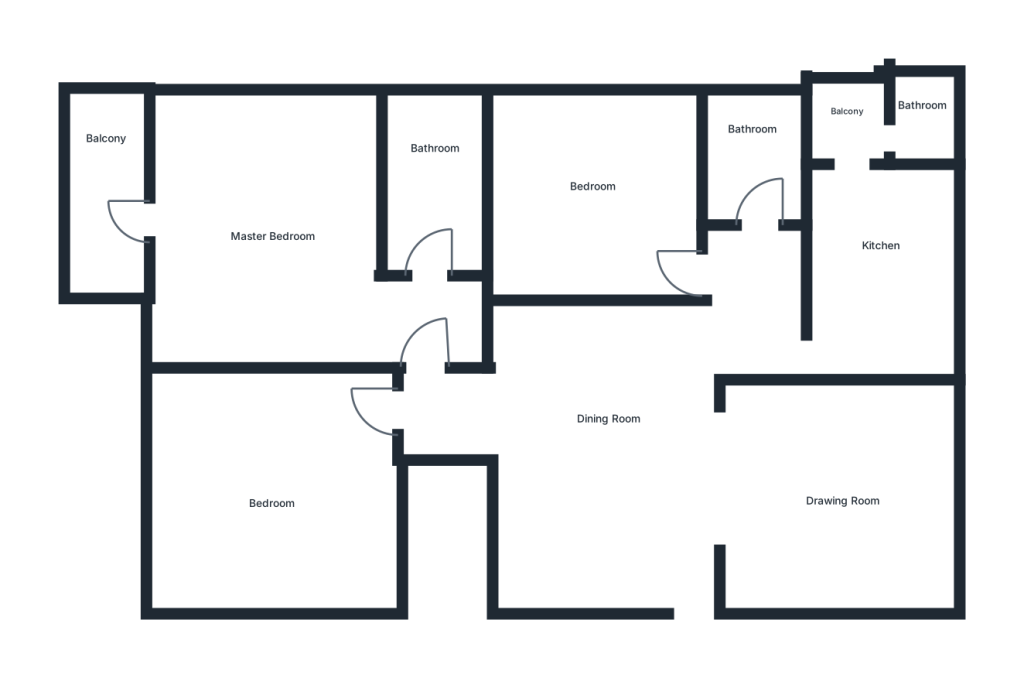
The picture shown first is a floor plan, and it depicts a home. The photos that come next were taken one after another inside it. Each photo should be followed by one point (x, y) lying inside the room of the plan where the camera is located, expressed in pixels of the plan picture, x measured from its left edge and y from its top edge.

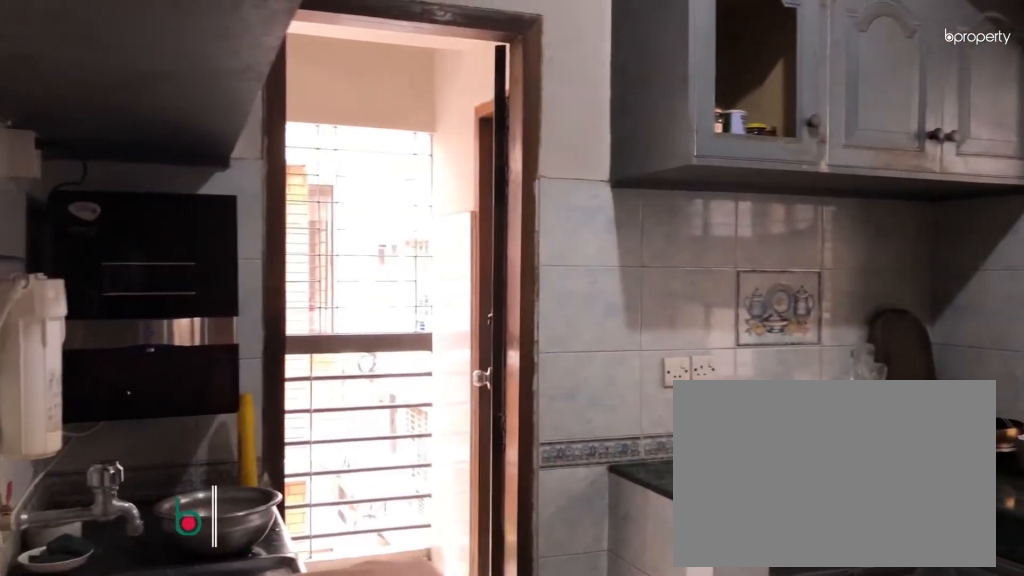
(895, 262)
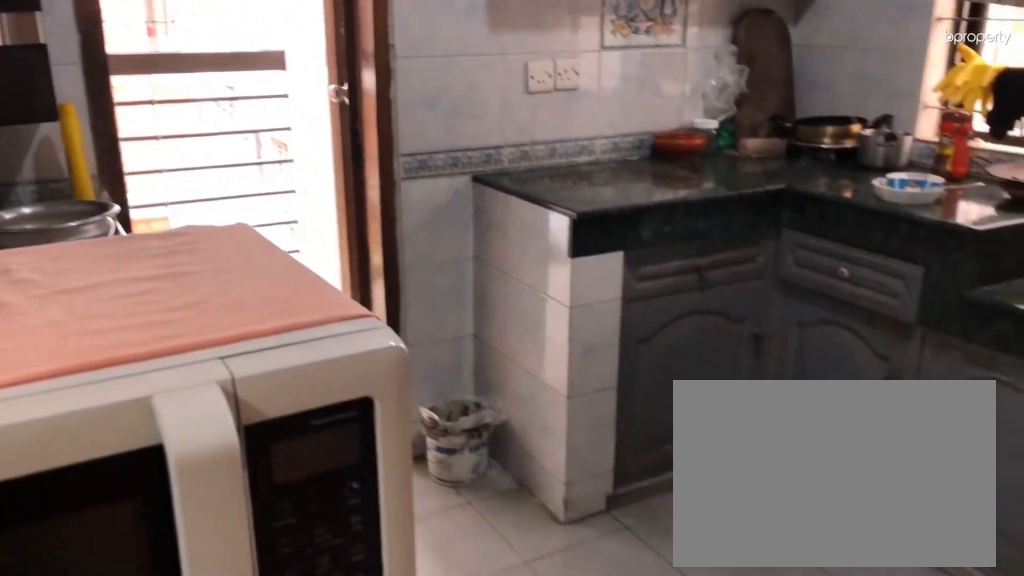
(895, 262)
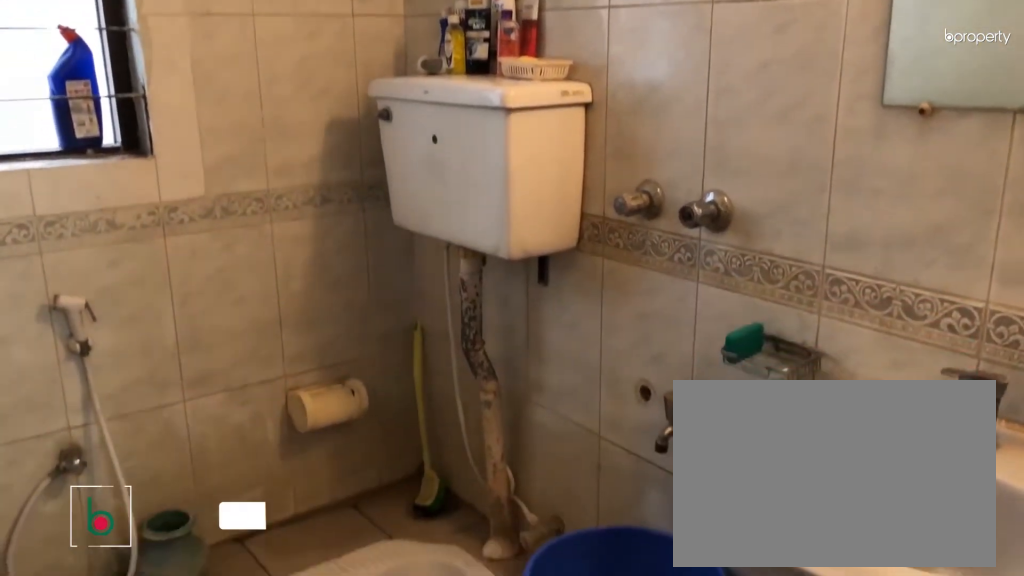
(748, 167)
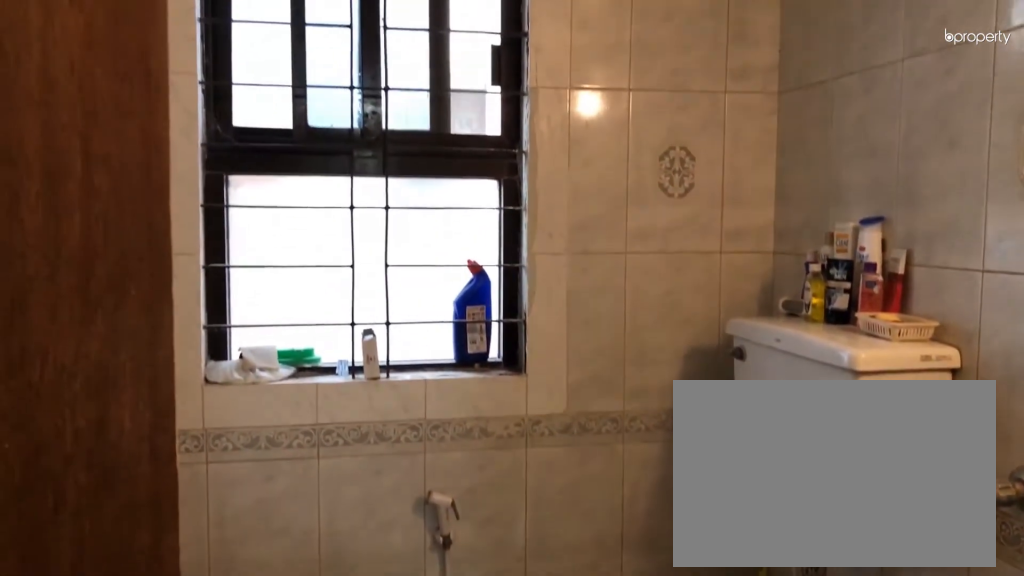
(748, 167)
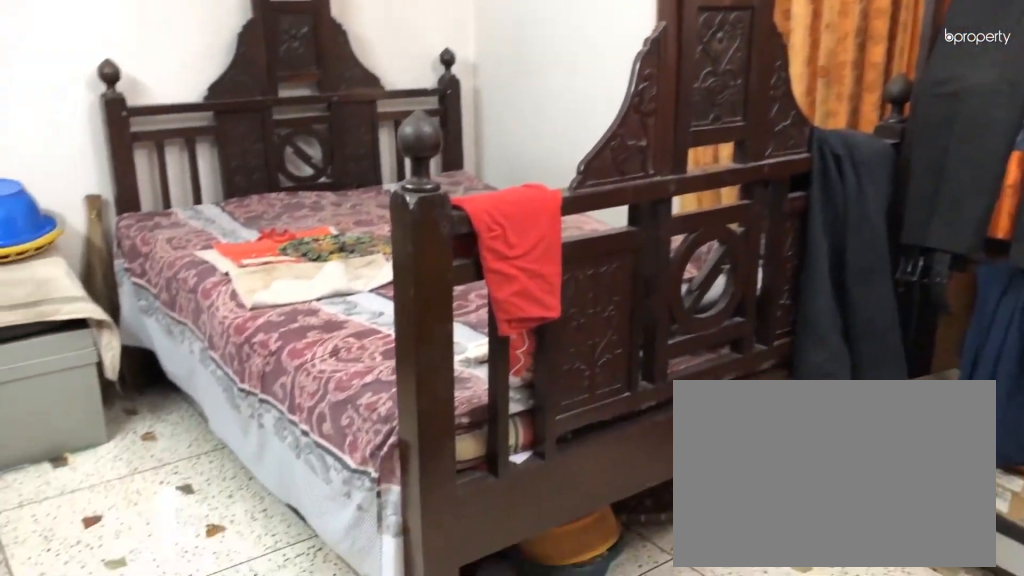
(579, 204)
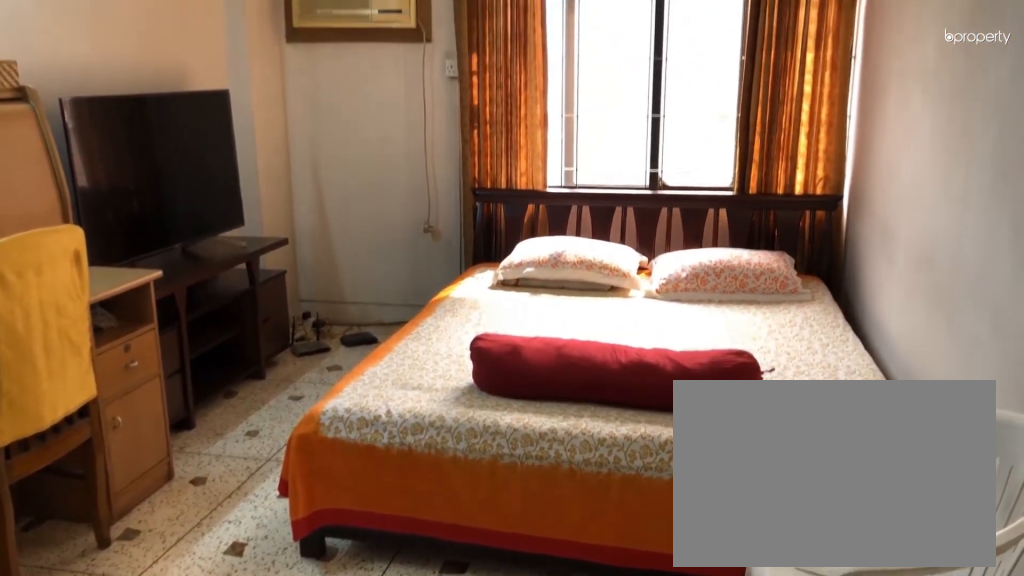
(263, 495)
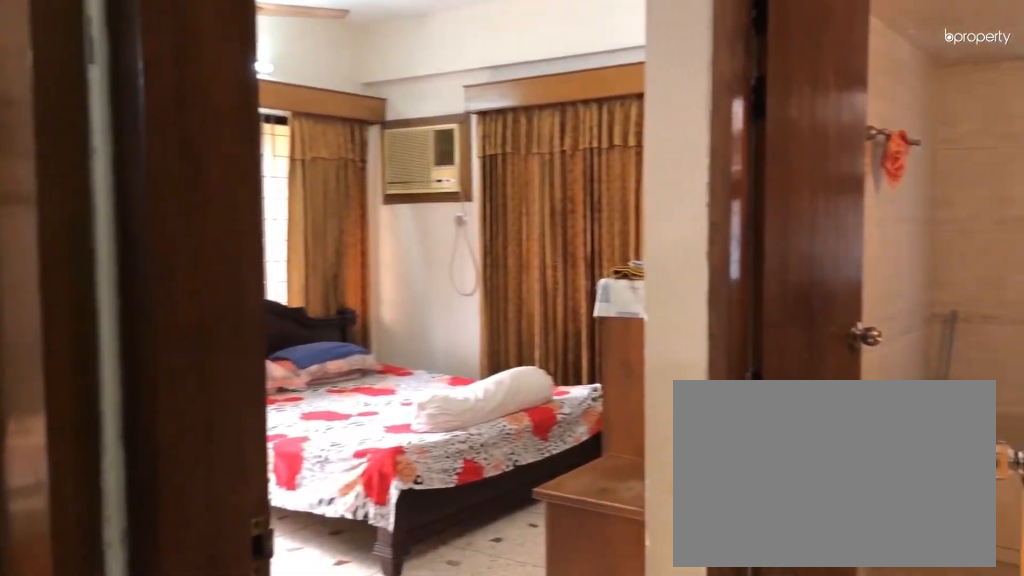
(418, 363)
